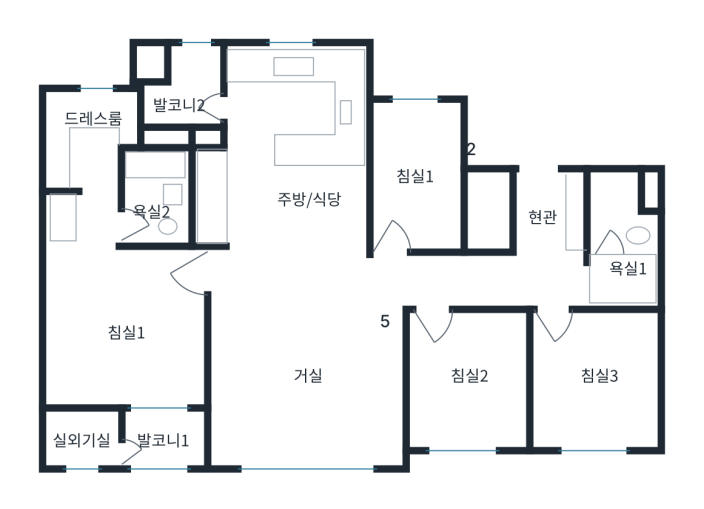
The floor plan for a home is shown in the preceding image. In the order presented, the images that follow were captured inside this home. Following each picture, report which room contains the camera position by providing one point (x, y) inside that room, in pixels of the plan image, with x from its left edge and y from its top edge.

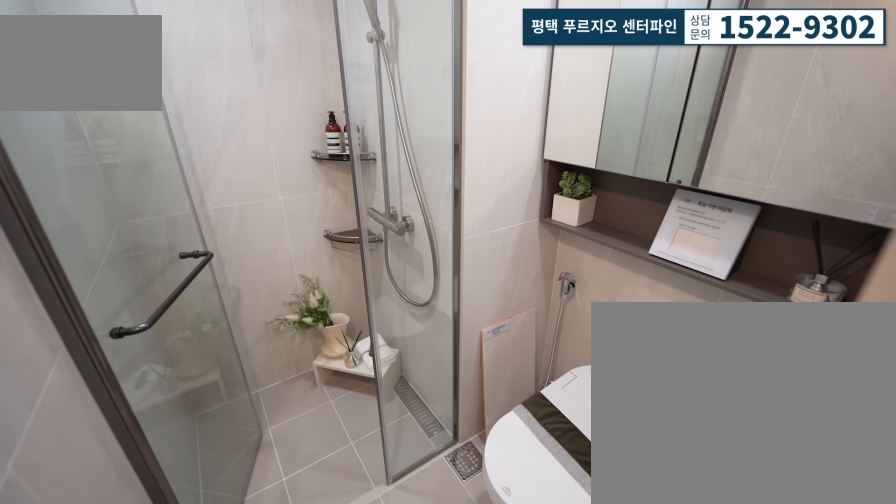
(611, 262)
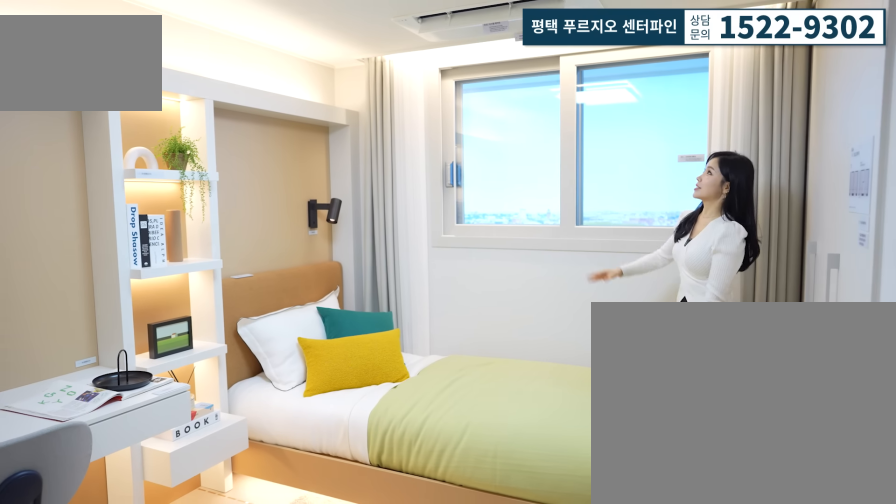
(598, 383)
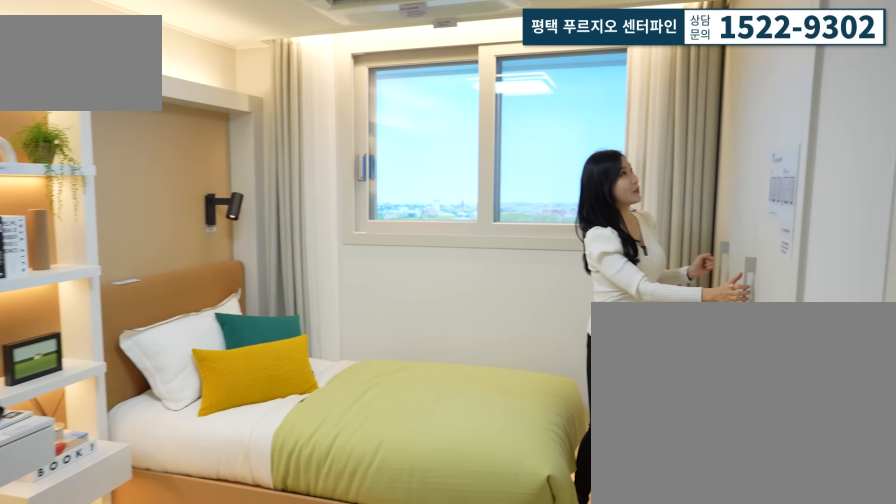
(598, 384)
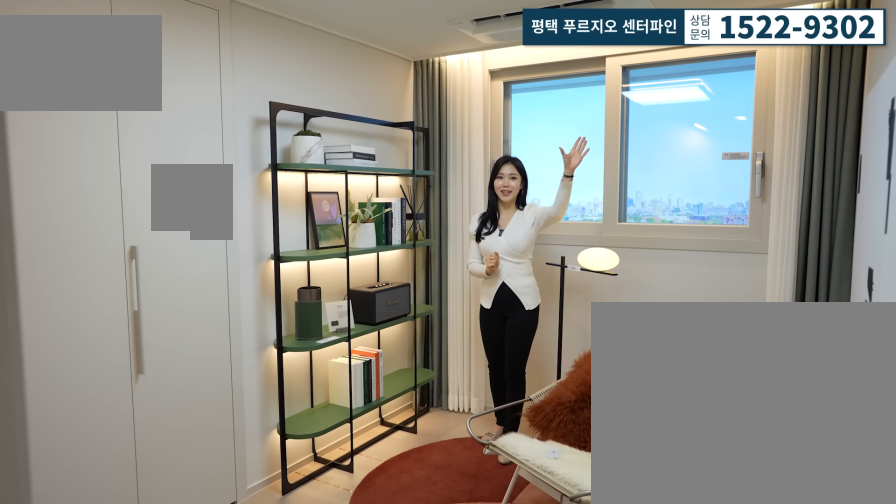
(471, 396)
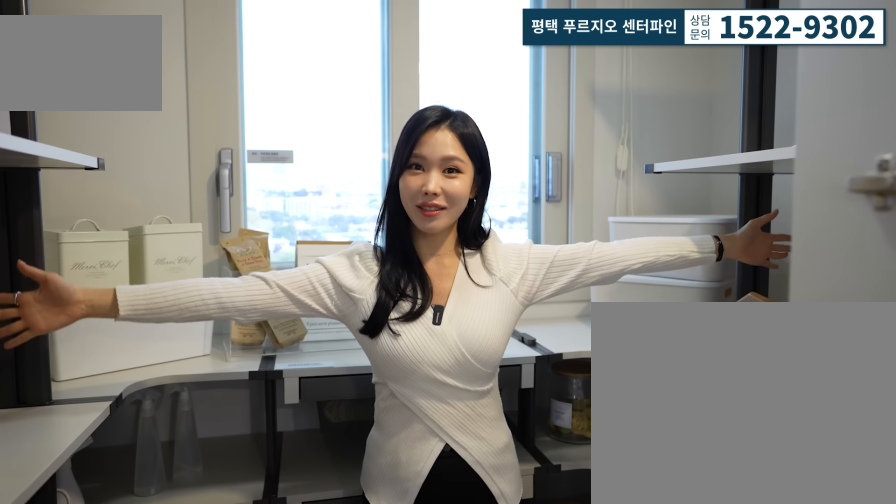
(414, 196)
